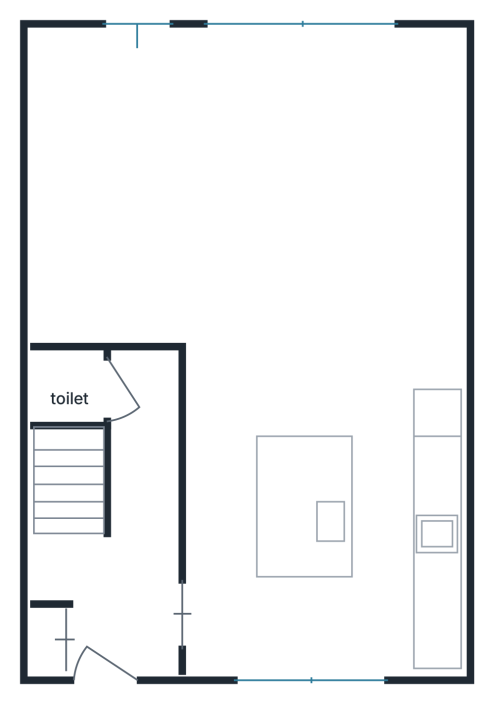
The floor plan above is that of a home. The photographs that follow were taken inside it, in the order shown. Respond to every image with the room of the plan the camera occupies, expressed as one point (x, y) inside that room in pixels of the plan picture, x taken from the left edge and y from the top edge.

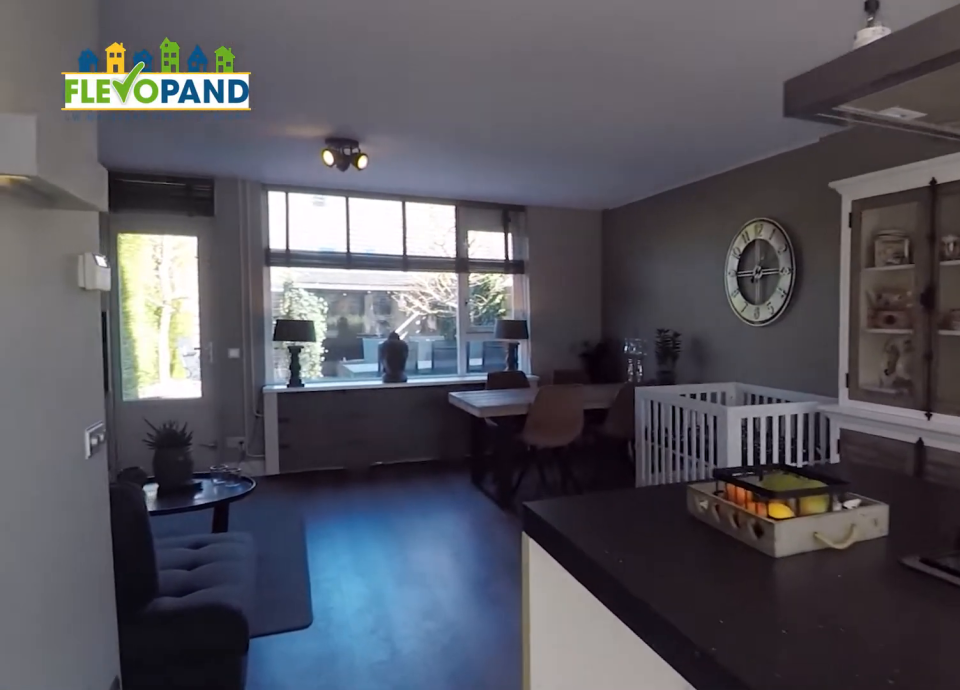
(325, 527)
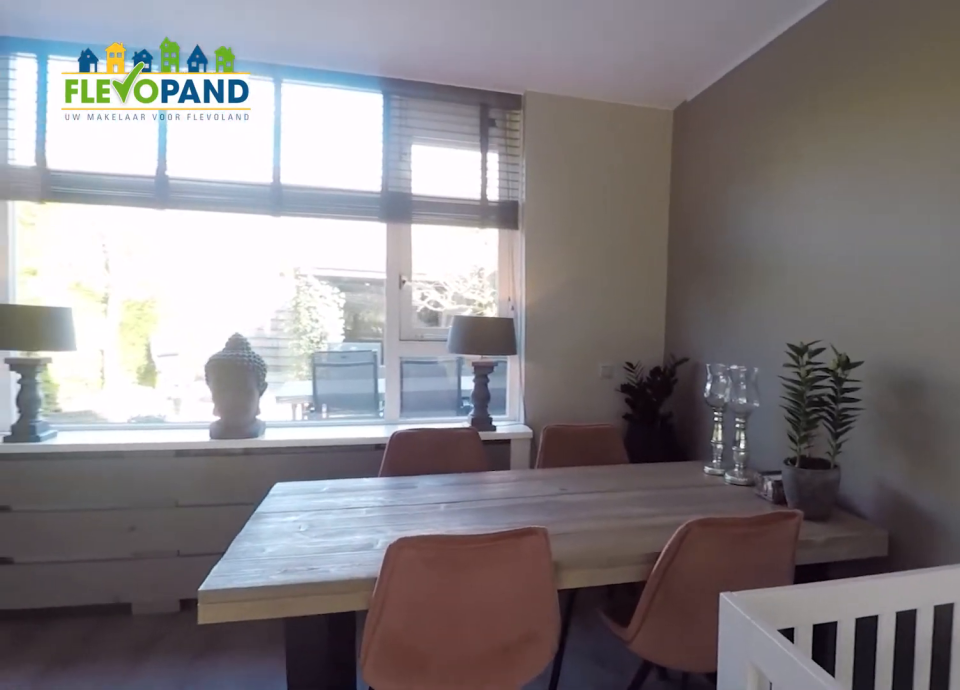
(228, 156)
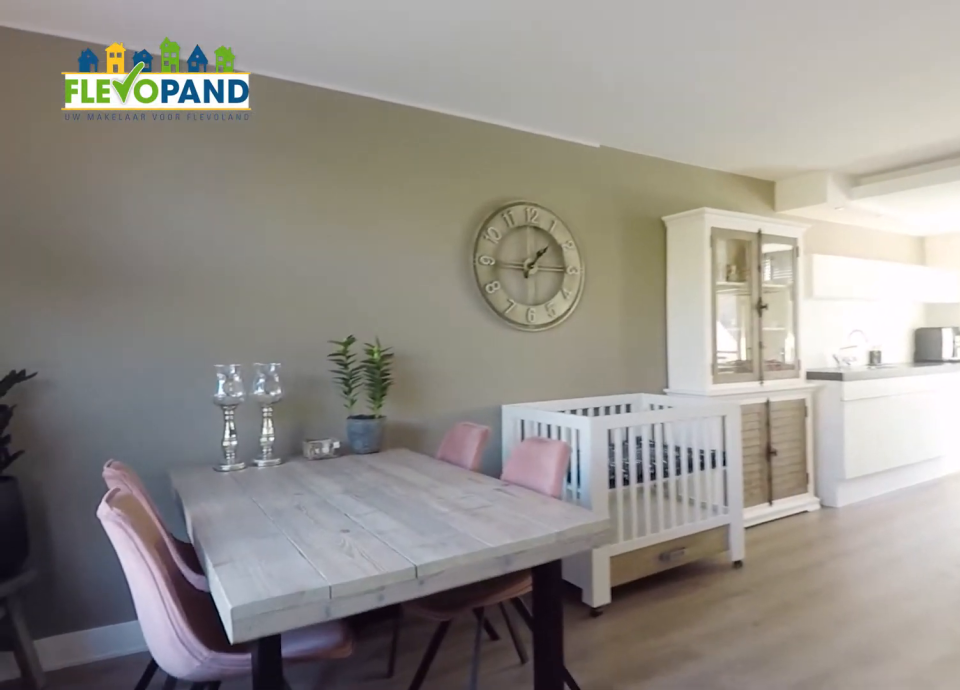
(228, 156)
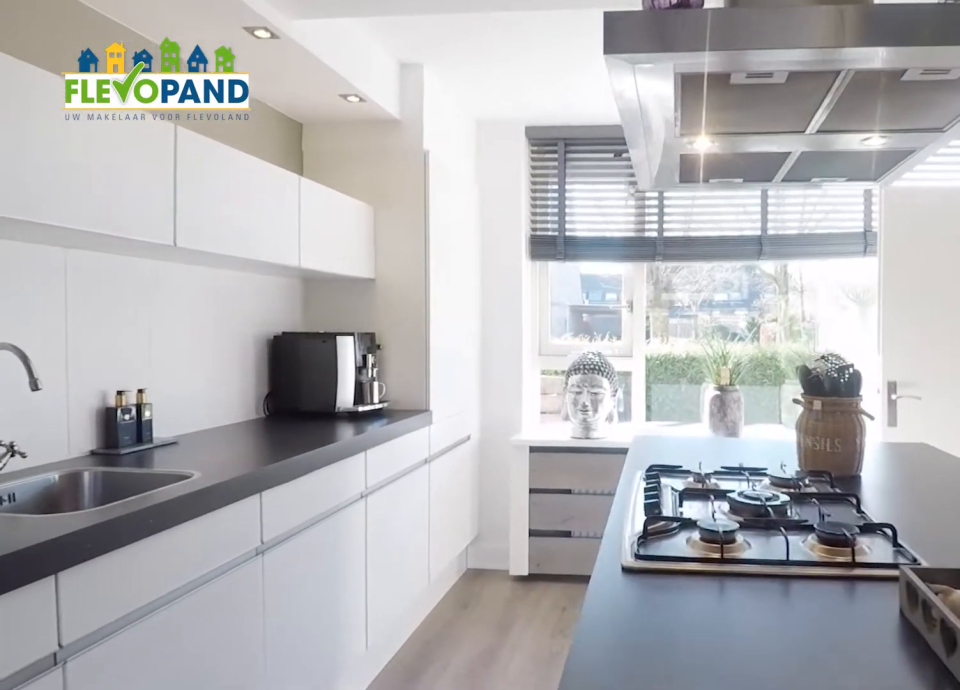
(324, 527)
